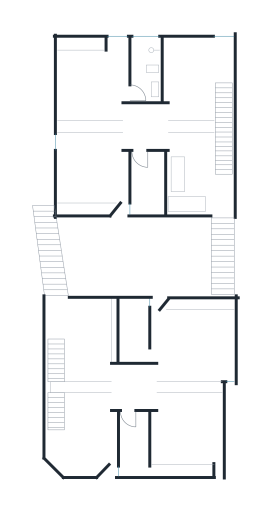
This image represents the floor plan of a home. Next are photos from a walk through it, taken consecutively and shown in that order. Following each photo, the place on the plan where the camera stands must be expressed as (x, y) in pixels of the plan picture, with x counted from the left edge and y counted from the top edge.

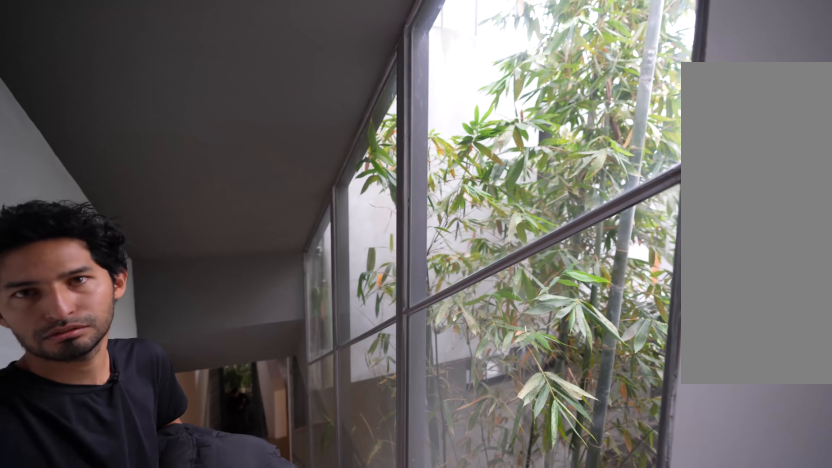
(221, 217)
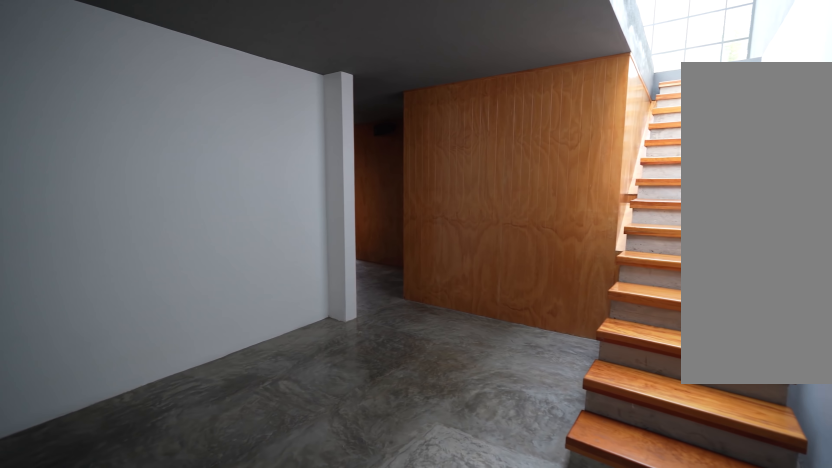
(221, 217)
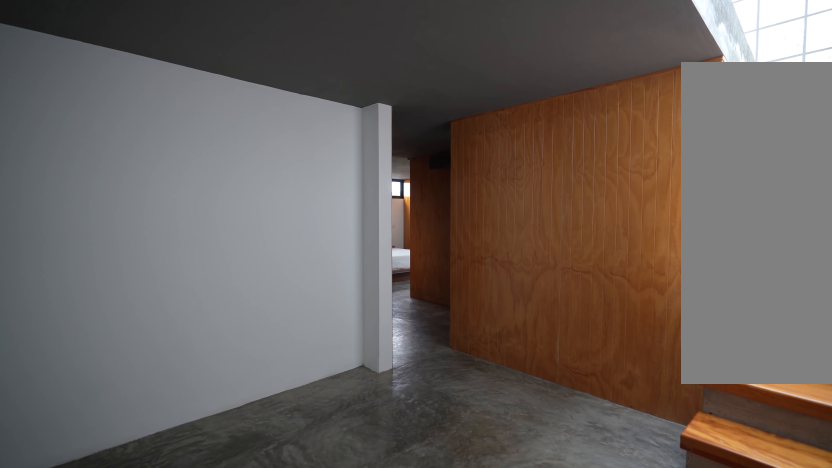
(221, 217)
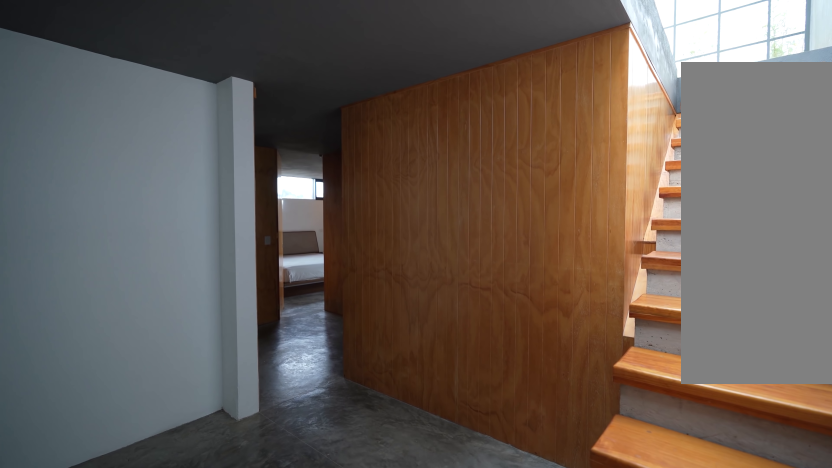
(221, 215)
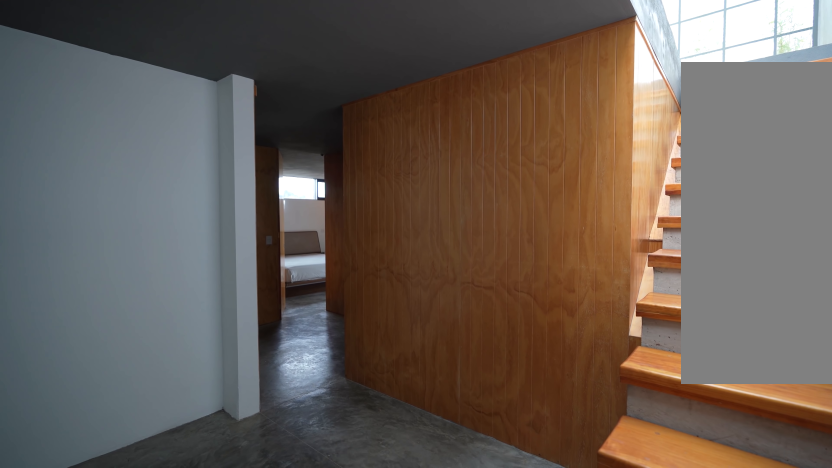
(221, 213)
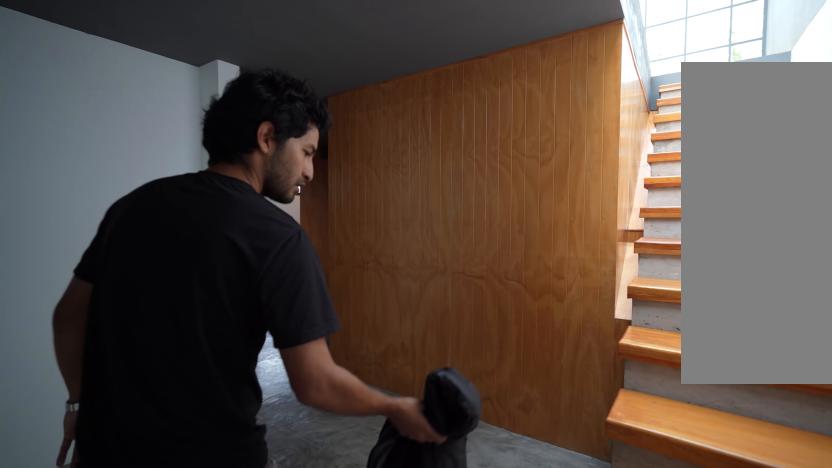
(219, 191)
